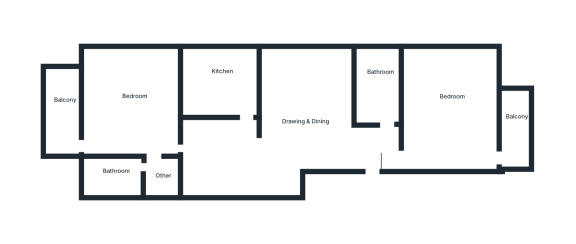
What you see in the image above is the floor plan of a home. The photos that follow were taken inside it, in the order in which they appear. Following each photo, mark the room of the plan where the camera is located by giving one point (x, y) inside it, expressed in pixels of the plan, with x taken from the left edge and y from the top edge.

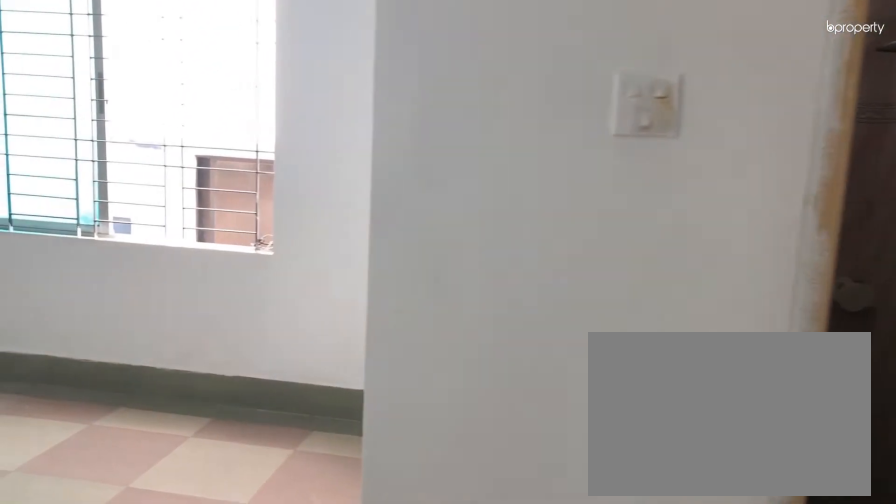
(368, 147)
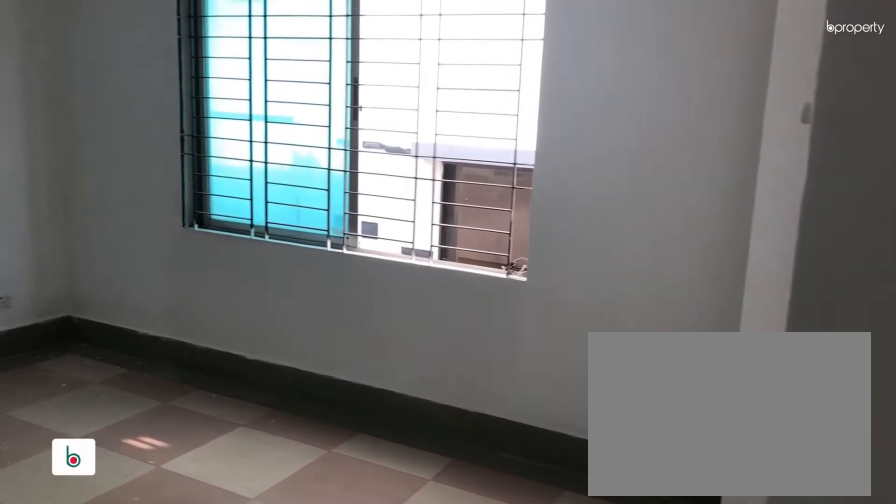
(368, 147)
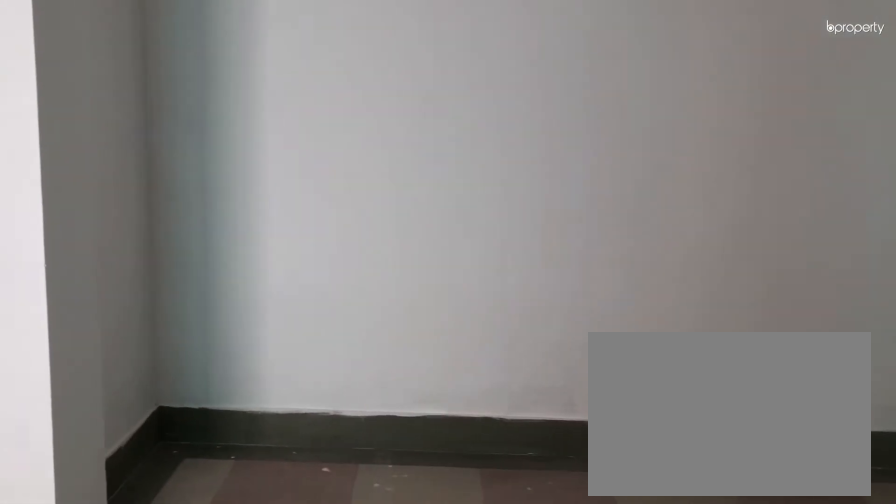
(300, 114)
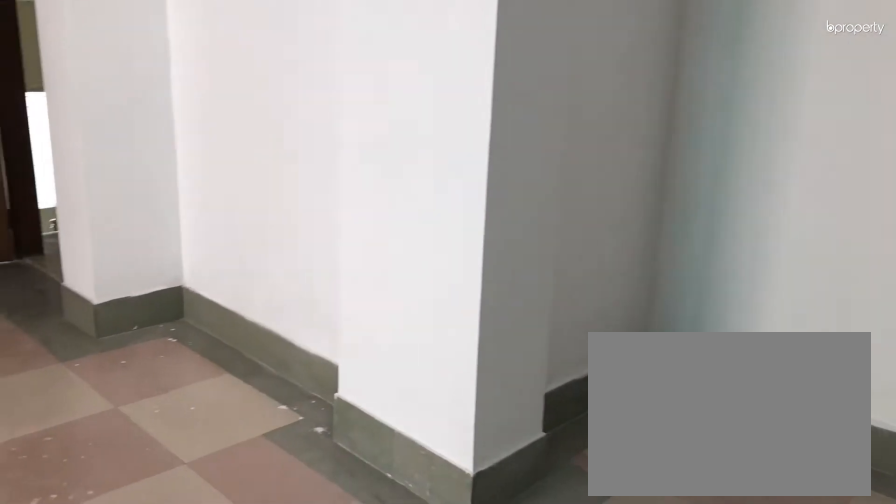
(300, 114)
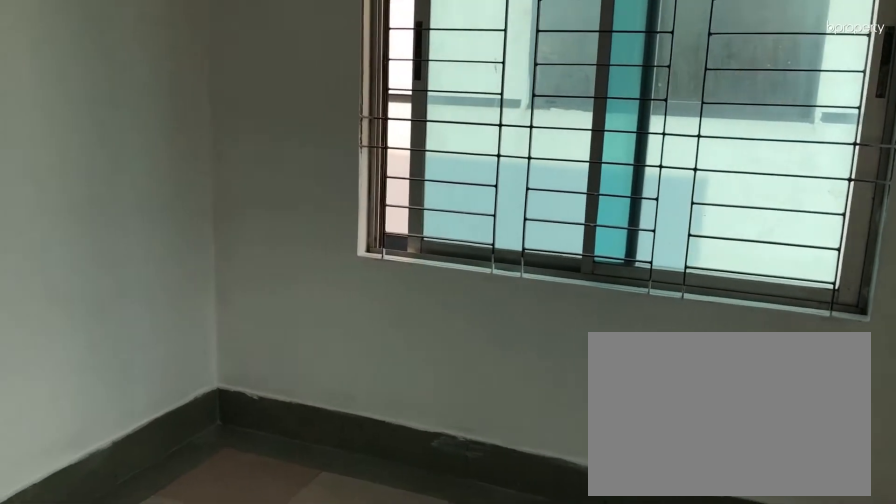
(454, 105)
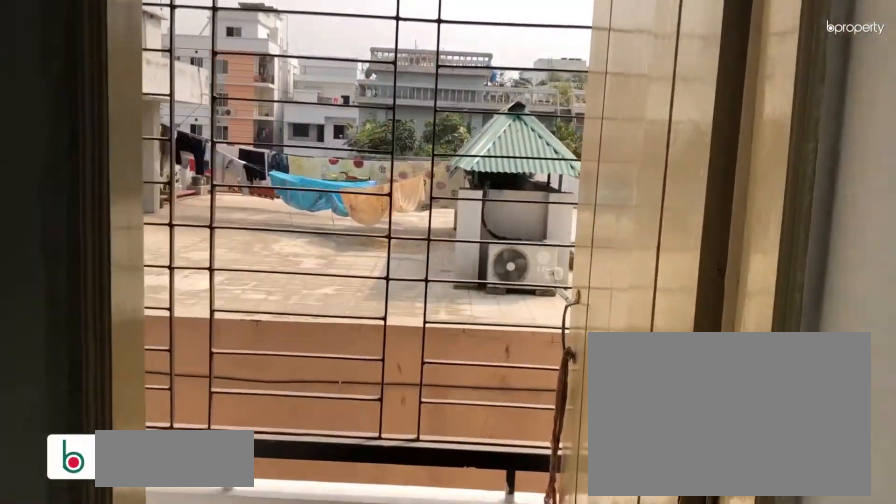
(517, 120)
